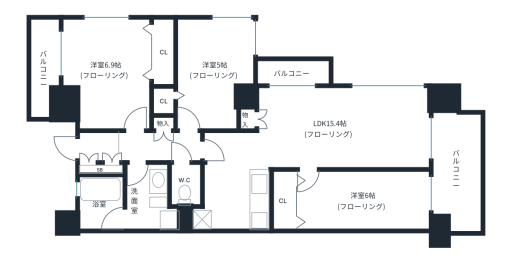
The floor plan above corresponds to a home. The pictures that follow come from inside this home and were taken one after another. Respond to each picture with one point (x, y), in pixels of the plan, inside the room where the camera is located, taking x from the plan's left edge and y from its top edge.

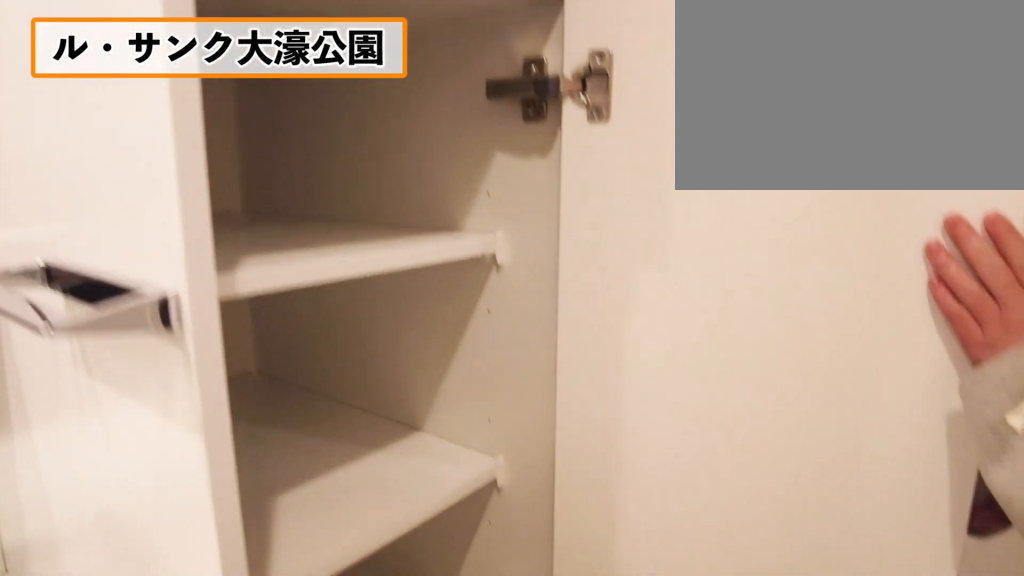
(142, 188)
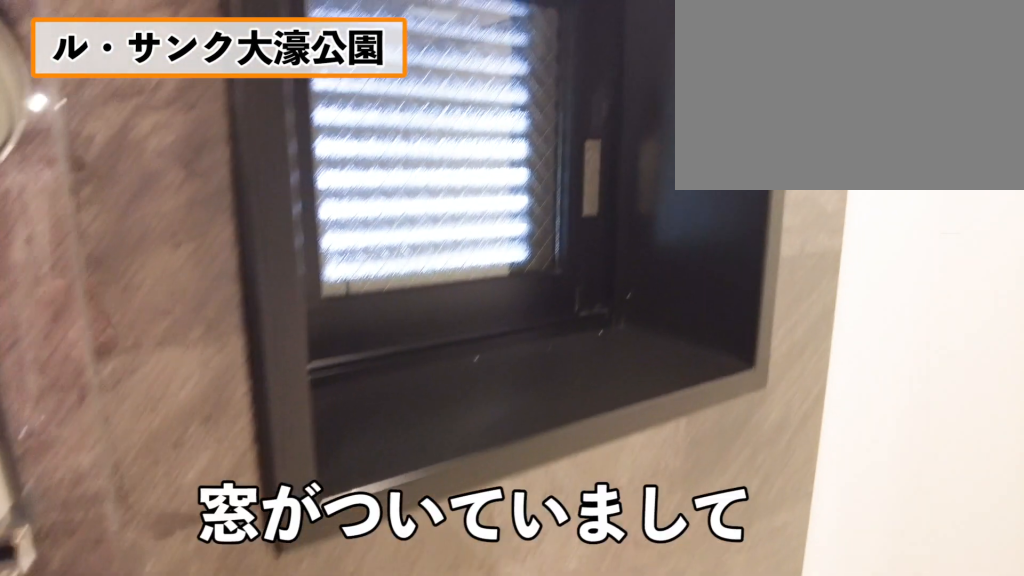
(109, 206)
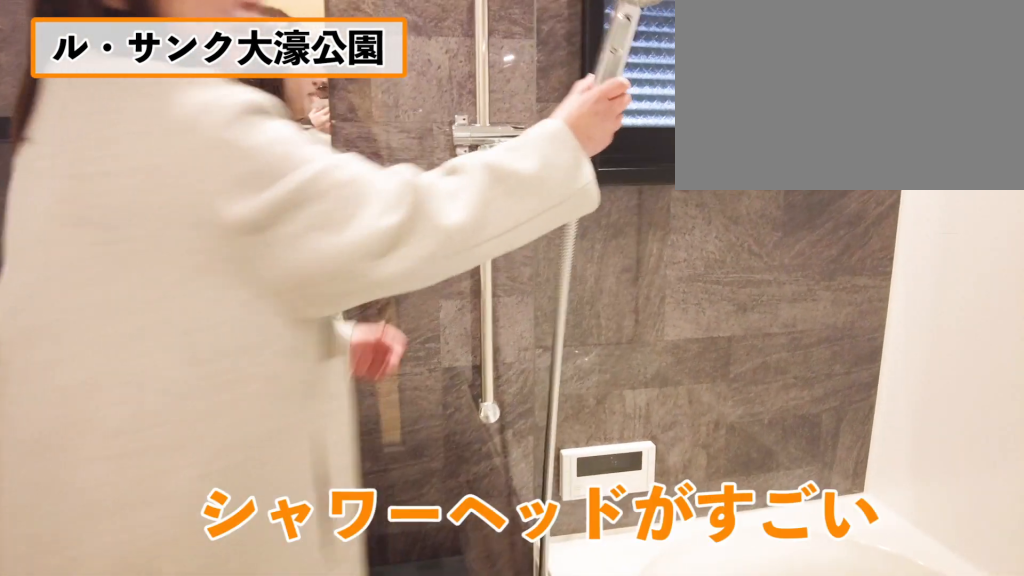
(109, 206)
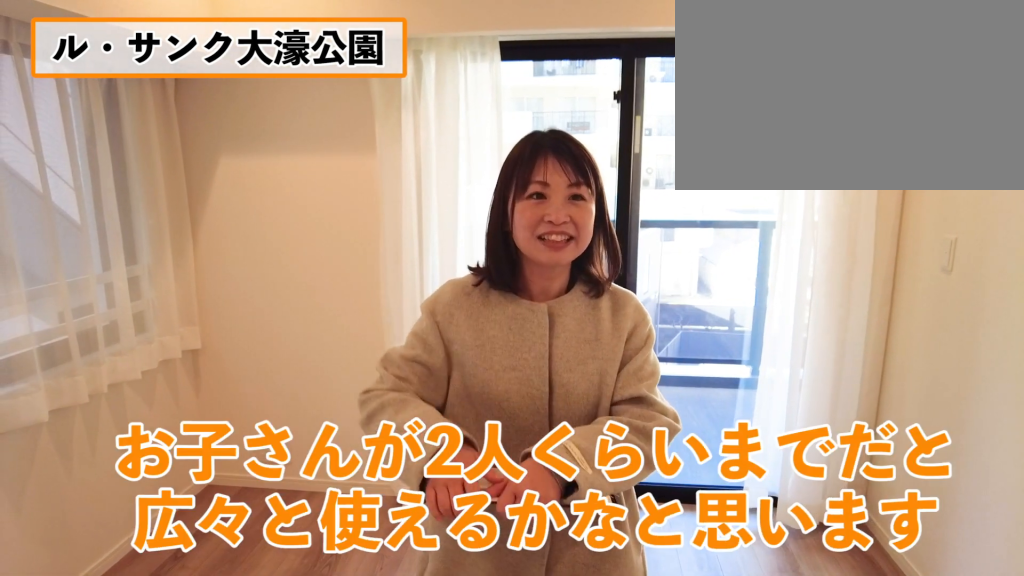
(336, 131)
